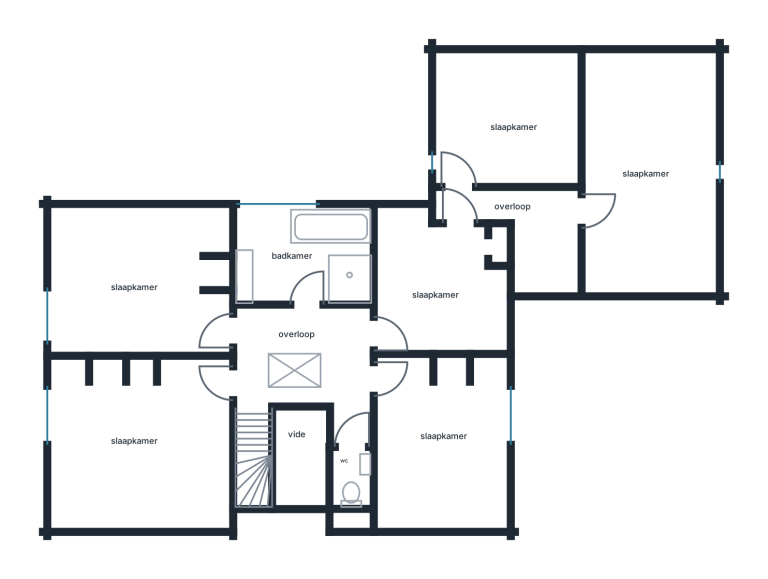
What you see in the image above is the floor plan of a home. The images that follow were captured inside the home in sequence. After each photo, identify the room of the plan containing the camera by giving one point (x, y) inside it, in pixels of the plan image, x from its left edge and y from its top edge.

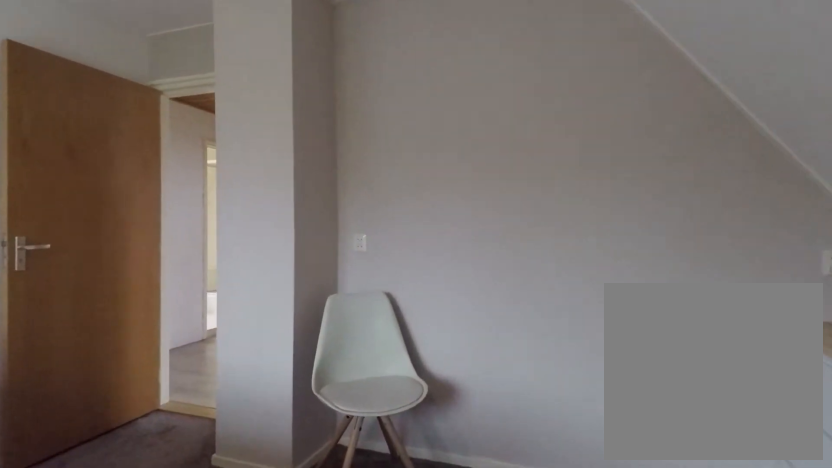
(145, 452)
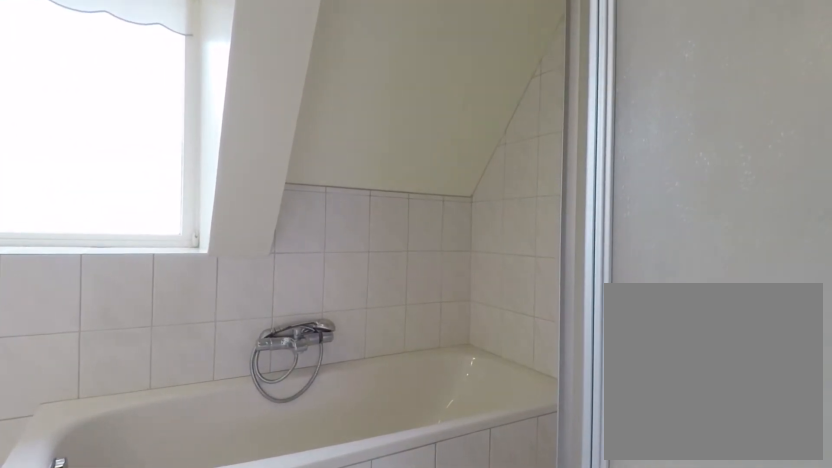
(303, 255)
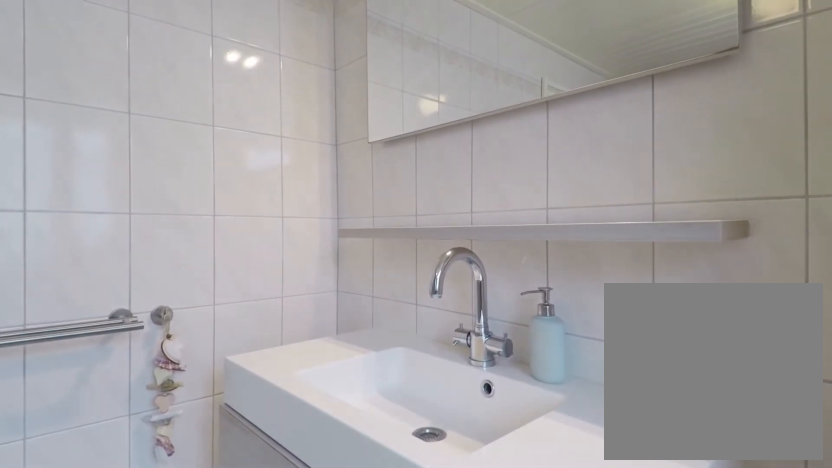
(303, 255)
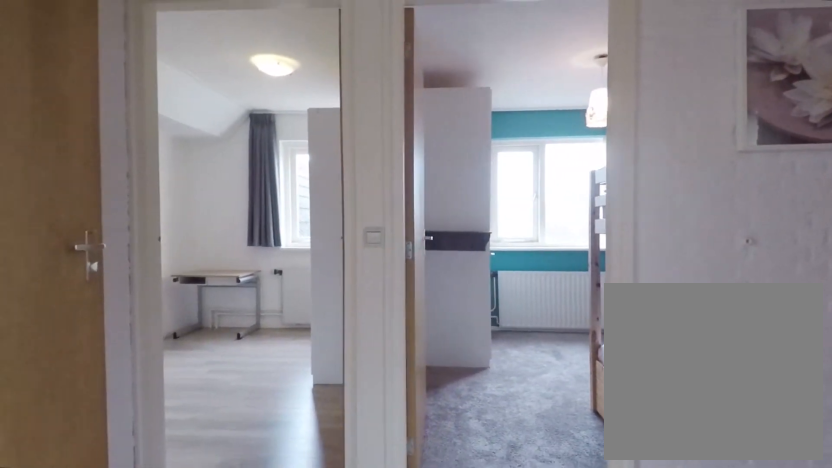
(307, 364)
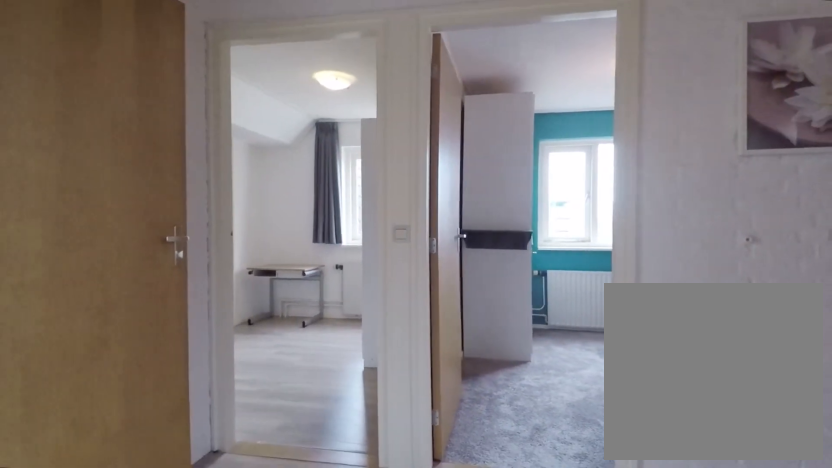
(307, 364)
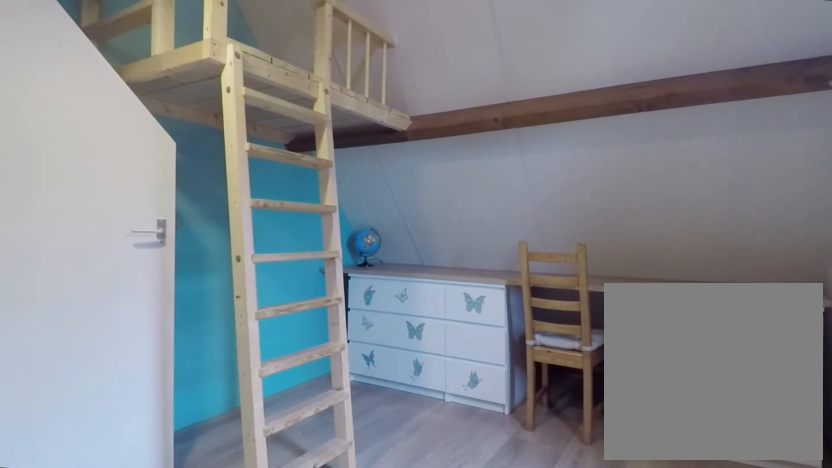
(649, 173)
